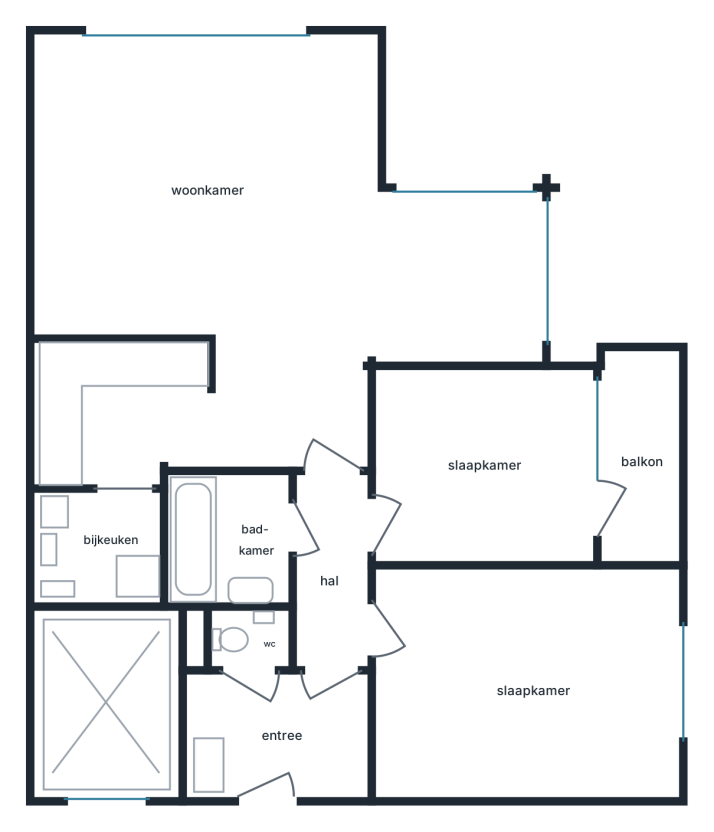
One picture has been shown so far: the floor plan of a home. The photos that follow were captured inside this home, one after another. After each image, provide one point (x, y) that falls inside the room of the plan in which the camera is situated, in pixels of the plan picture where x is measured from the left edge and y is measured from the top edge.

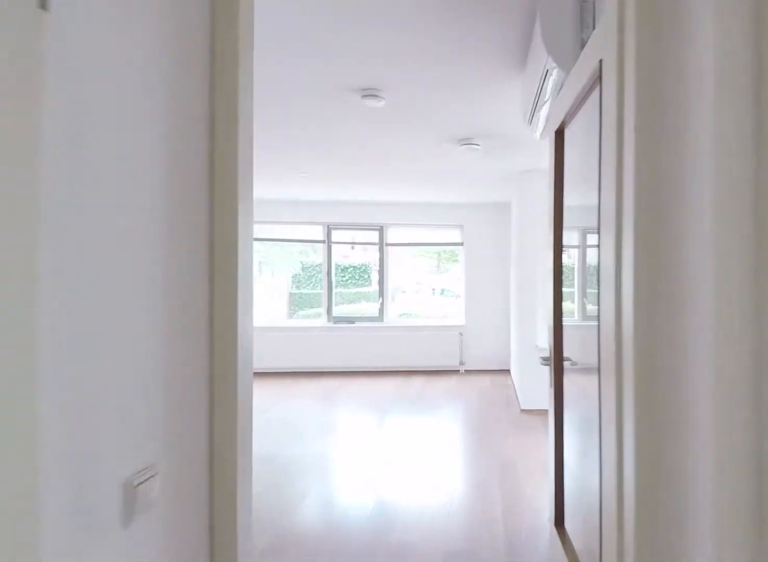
(306, 664)
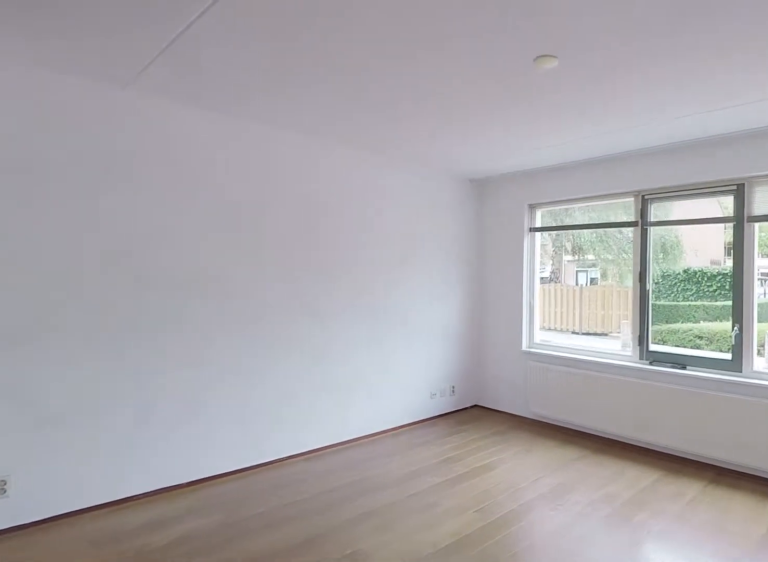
(197, 88)
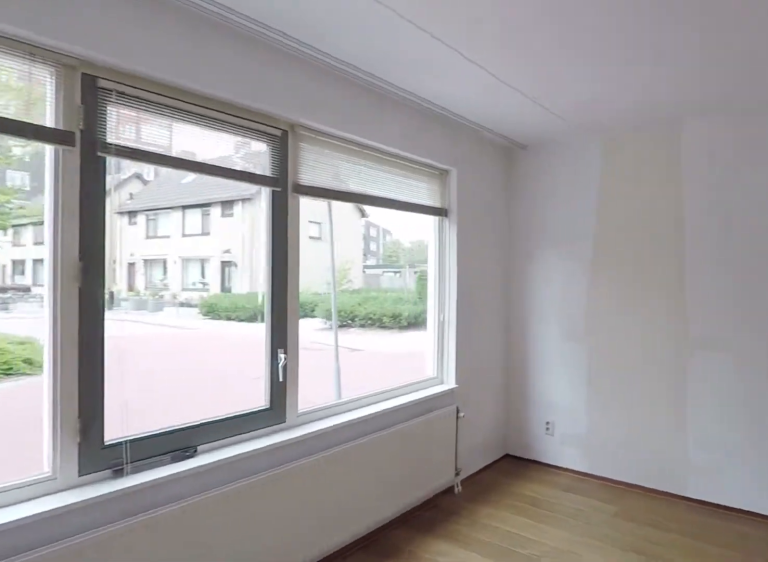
(271, 230)
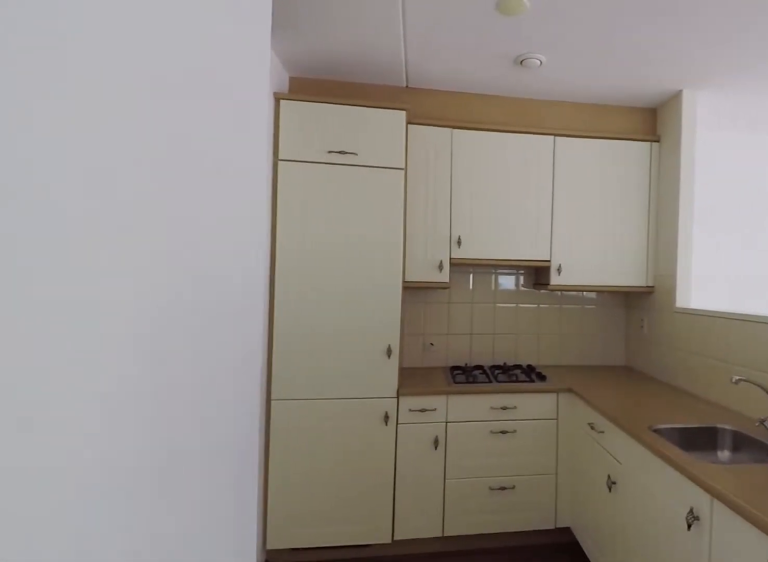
(266, 221)
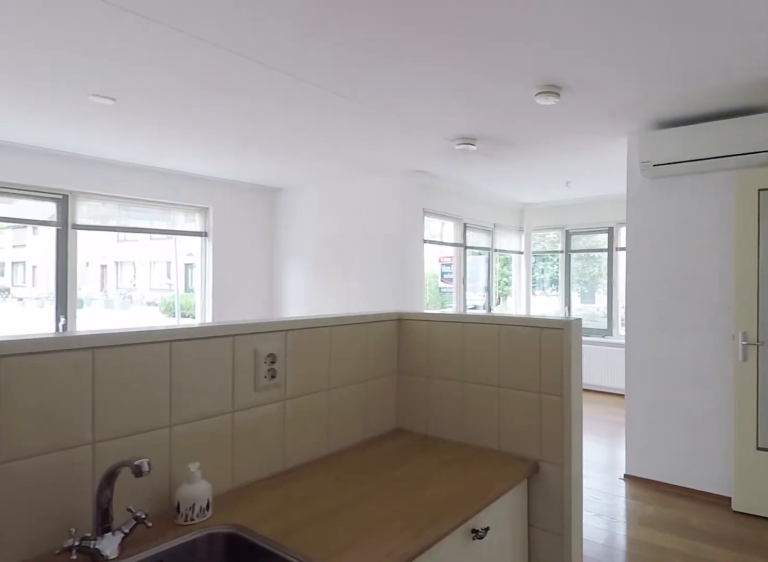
(97, 392)
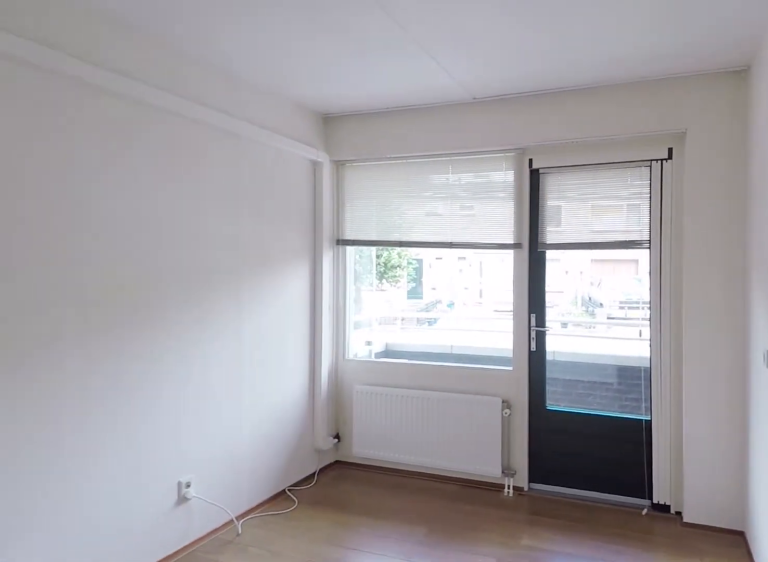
(482, 467)
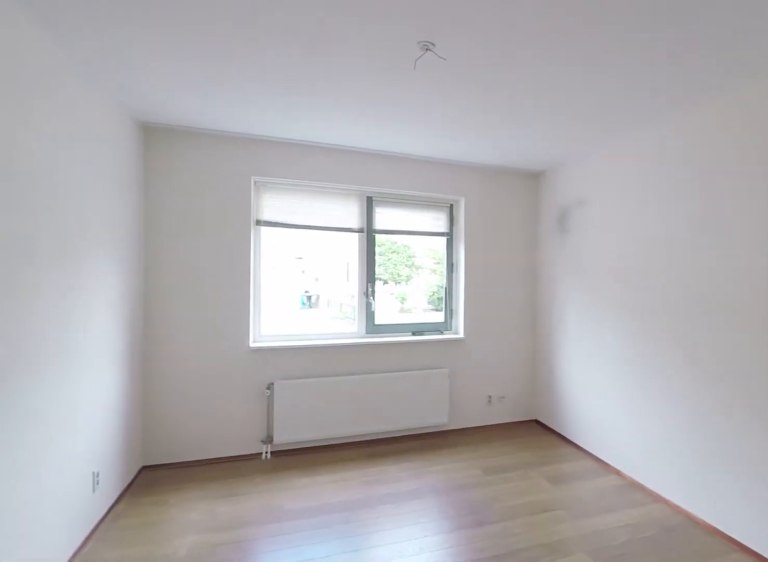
(527, 683)
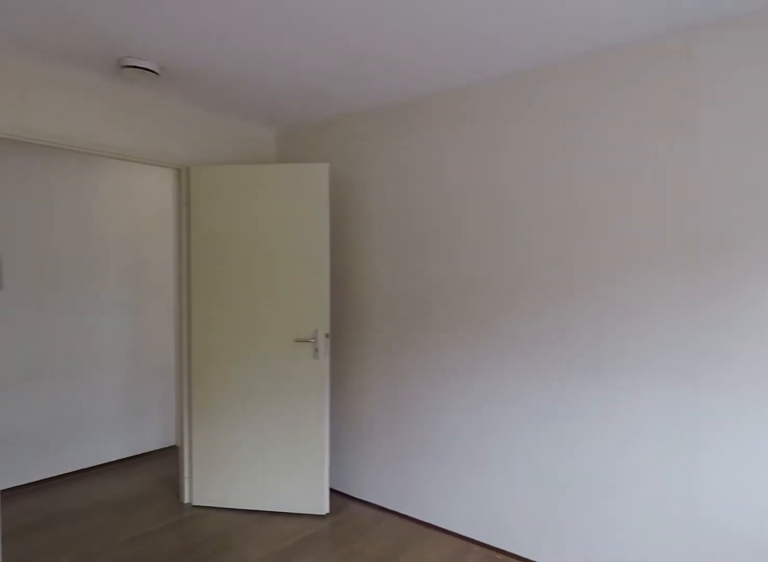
(527, 683)
